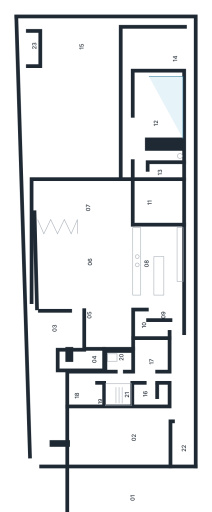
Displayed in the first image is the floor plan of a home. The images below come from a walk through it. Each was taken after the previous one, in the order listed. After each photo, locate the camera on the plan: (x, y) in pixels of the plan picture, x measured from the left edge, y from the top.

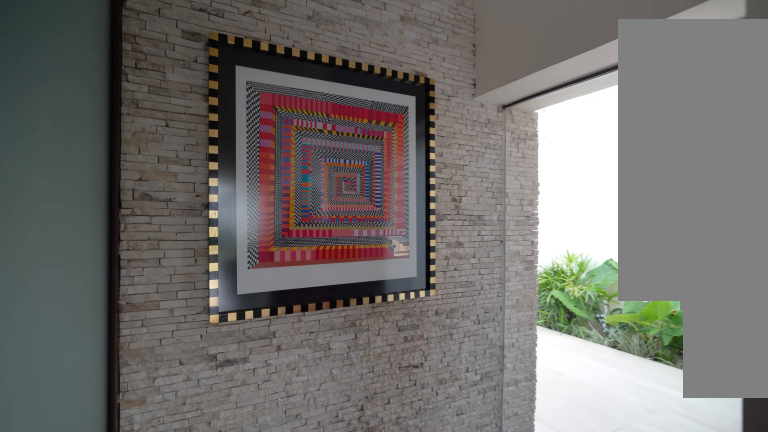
(78, 356)
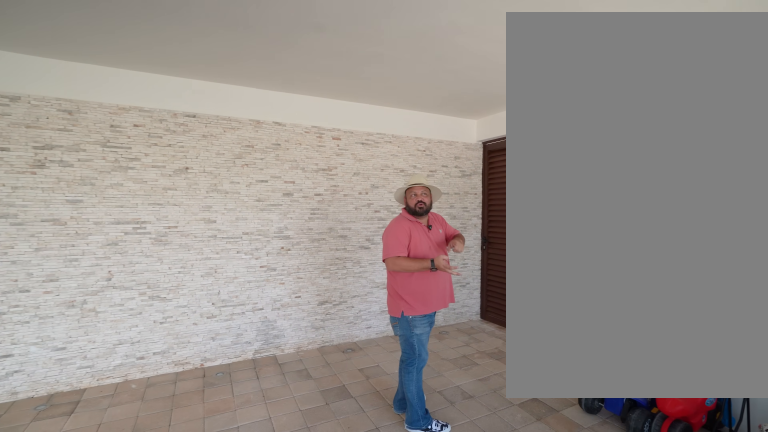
(131, 453)
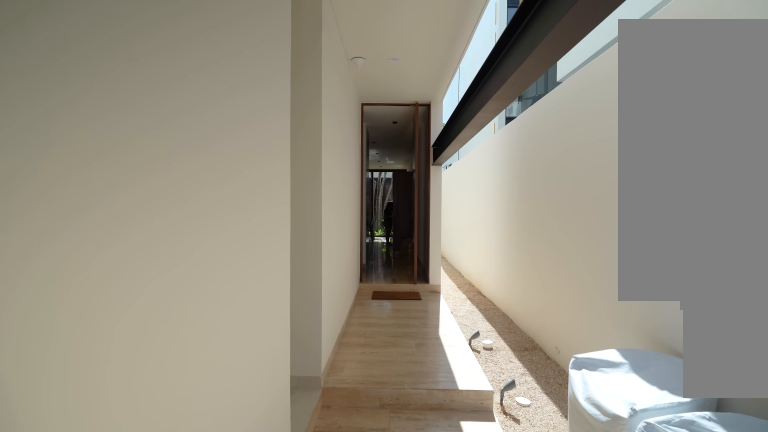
(177, 415)
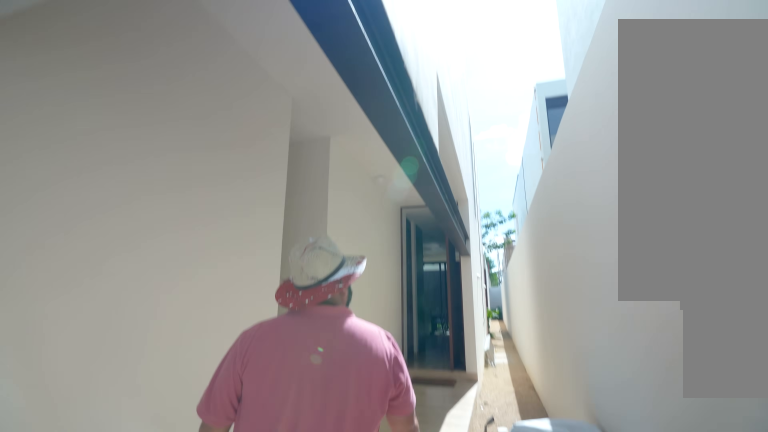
(188, 401)
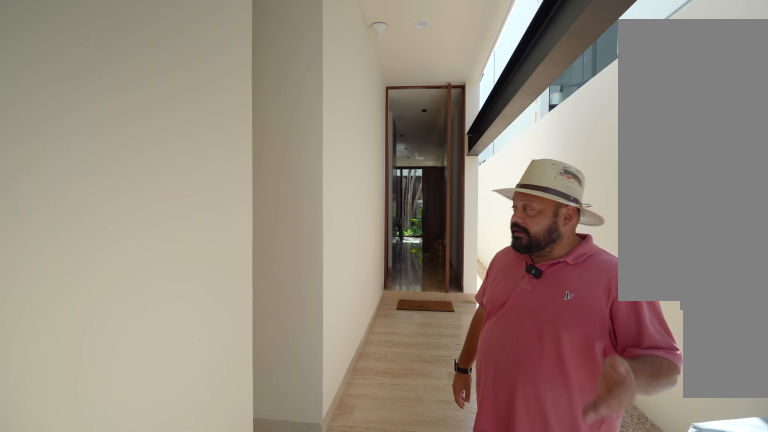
(178, 377)
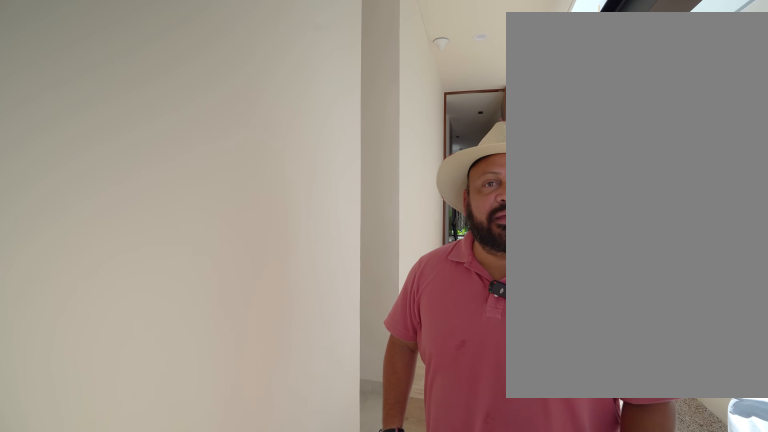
(177, 390)
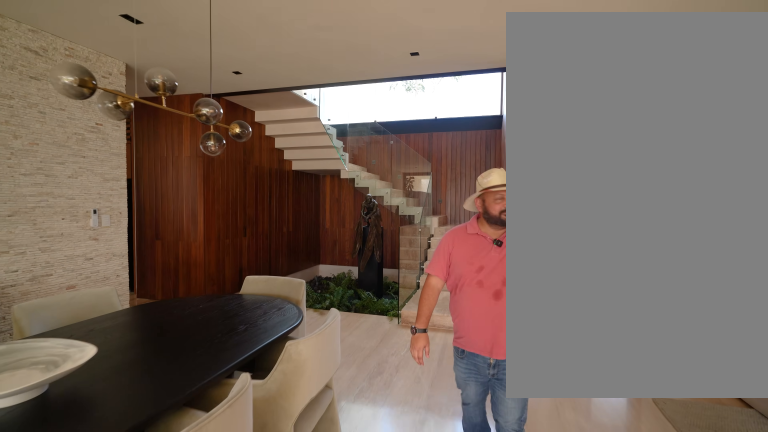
(94, 291)
